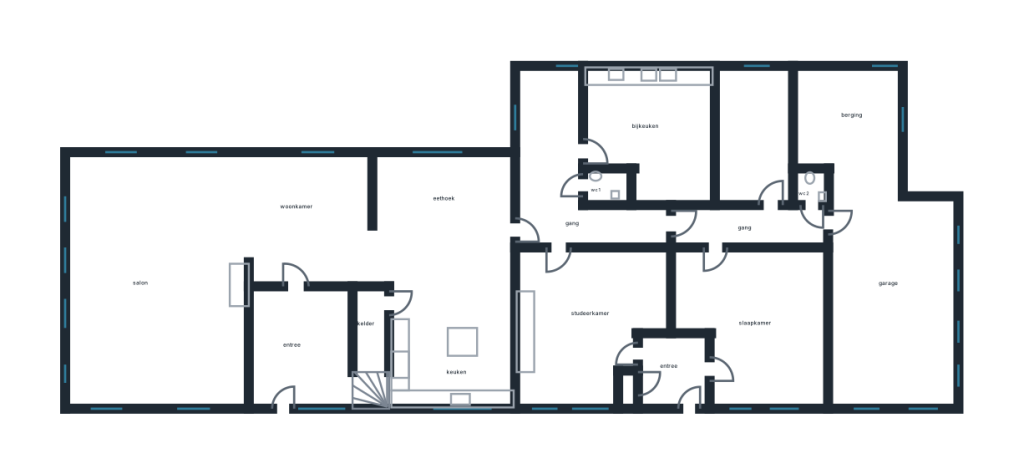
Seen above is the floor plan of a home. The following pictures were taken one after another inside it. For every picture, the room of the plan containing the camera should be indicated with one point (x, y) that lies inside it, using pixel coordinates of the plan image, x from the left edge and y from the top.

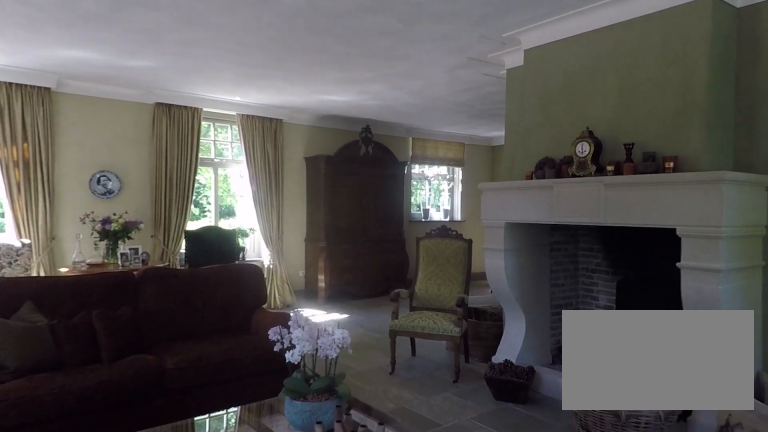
(203, 264)
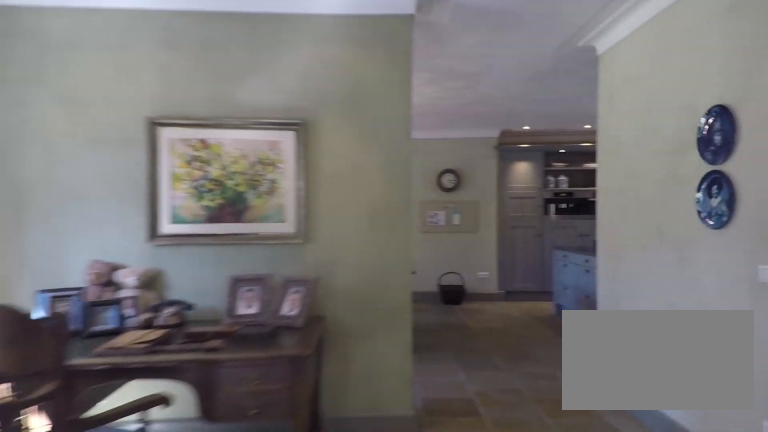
(203, 264)
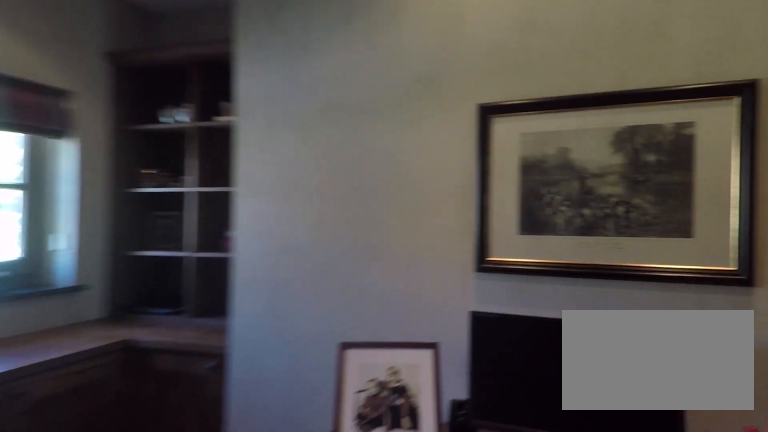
(589, 321)
